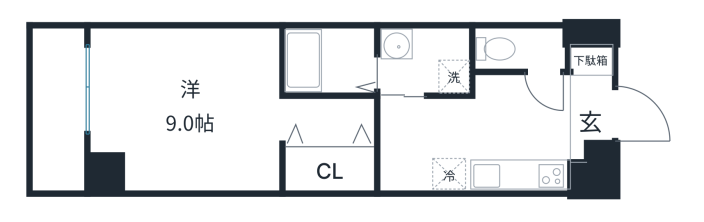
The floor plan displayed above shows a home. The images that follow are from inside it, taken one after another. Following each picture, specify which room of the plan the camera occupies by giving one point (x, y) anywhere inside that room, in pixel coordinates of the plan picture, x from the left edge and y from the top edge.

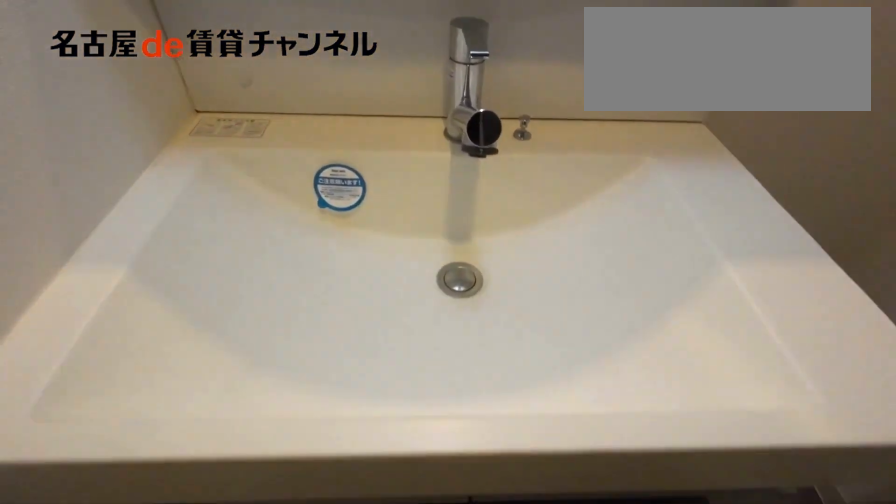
(426, 60)
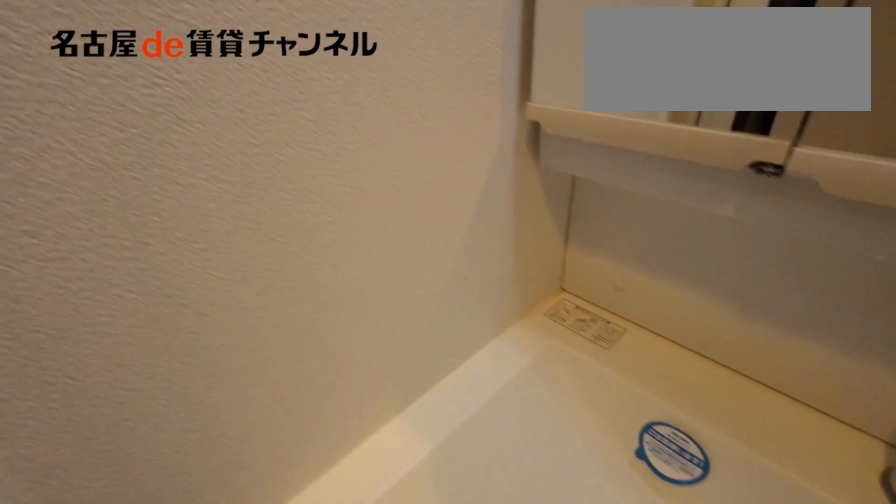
(426, 60)
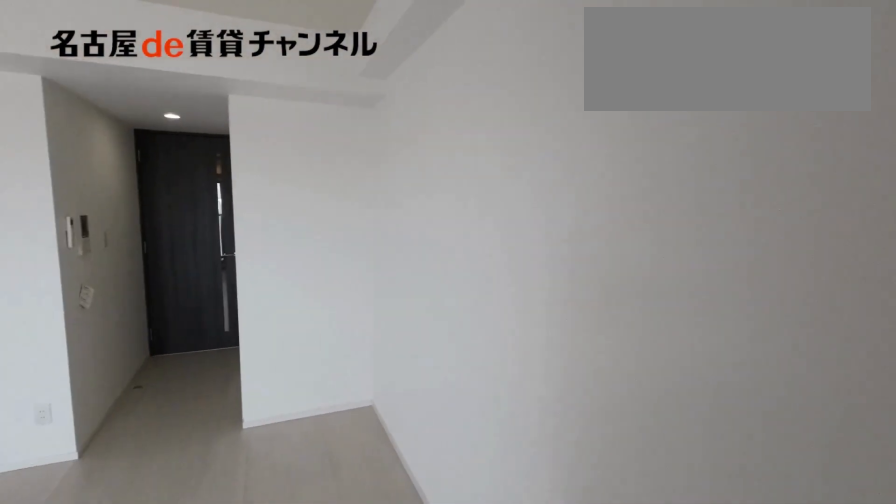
(182, 109)
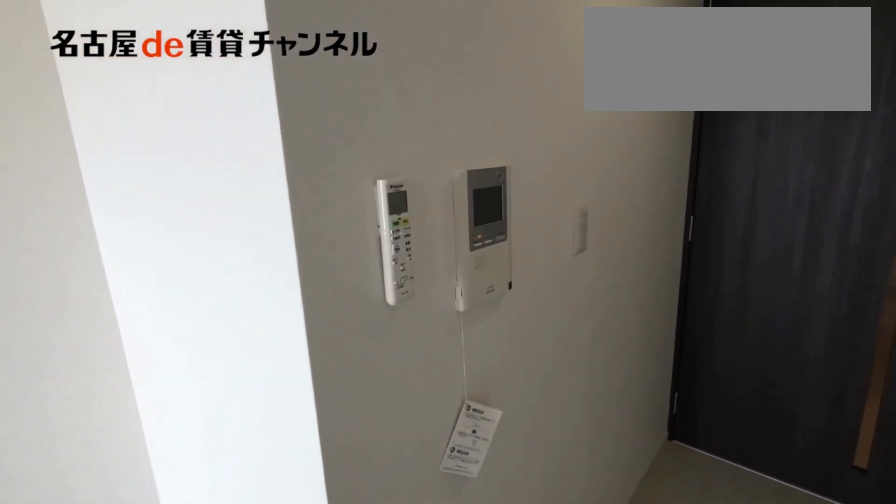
(182, 109)
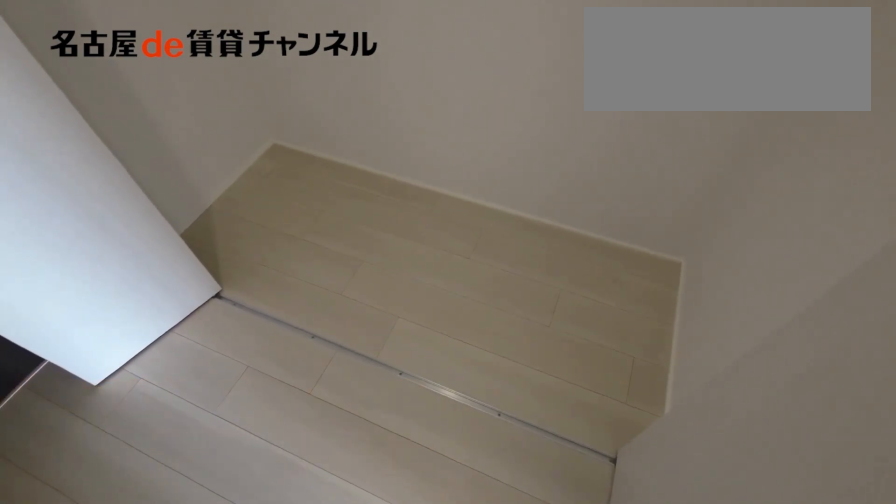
(331, 168)
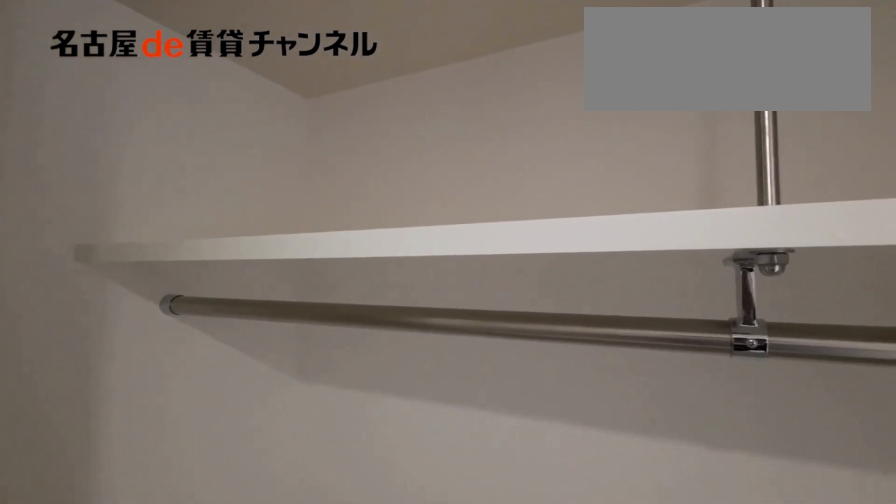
(331, 168)
